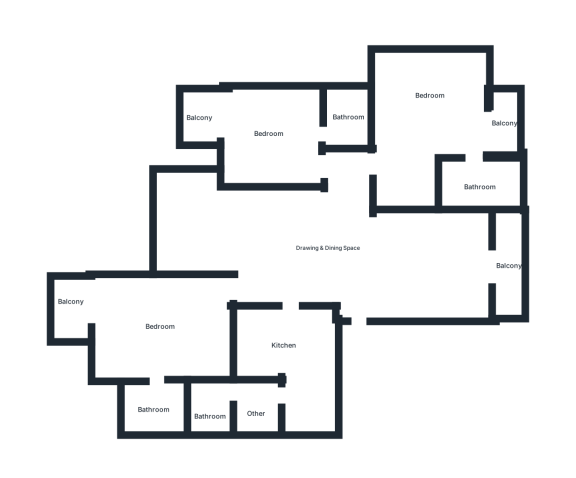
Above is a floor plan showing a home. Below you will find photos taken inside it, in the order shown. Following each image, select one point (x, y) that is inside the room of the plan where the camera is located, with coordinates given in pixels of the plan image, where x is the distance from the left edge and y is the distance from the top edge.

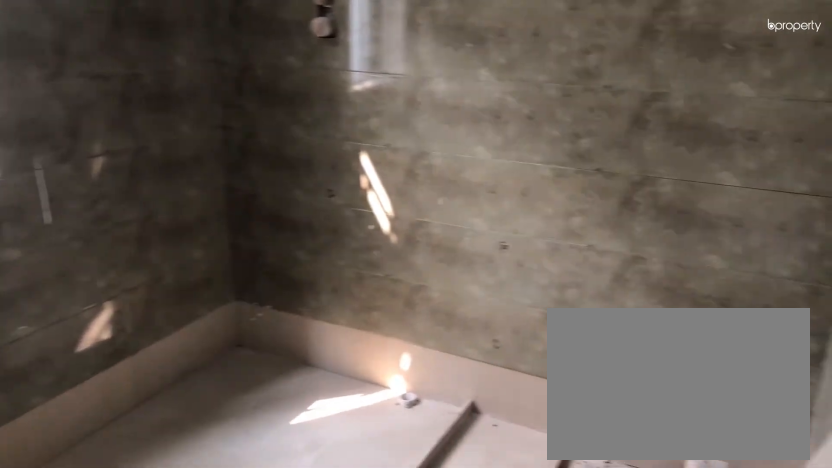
(163, 405)
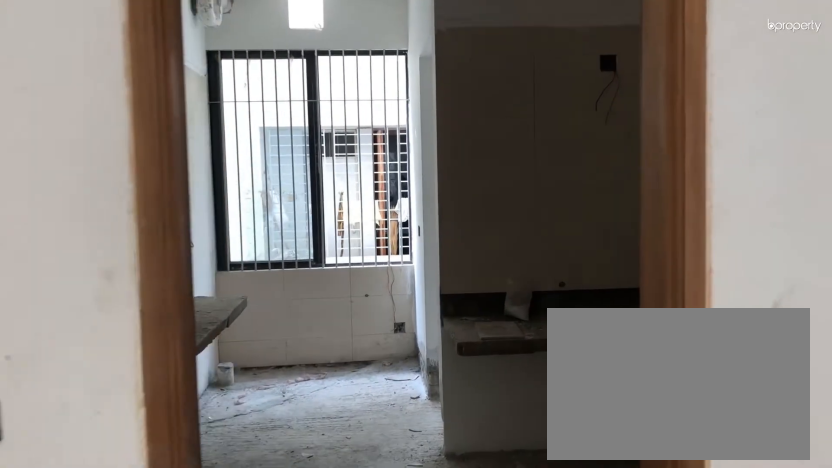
(290, 289)
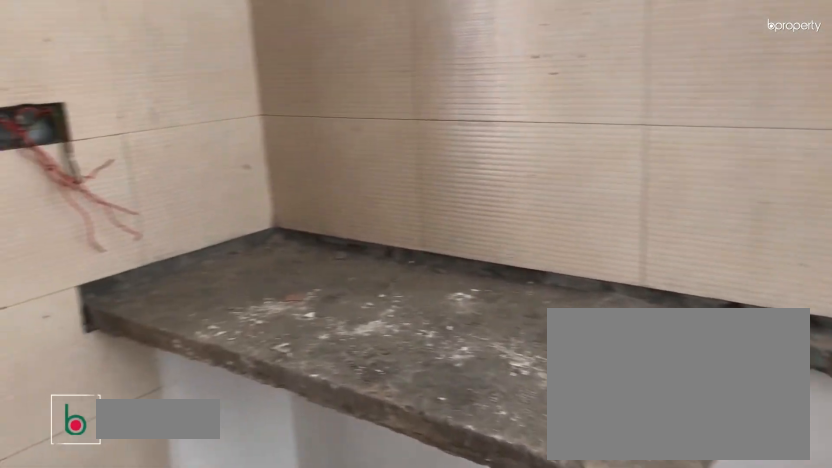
(289, 349)
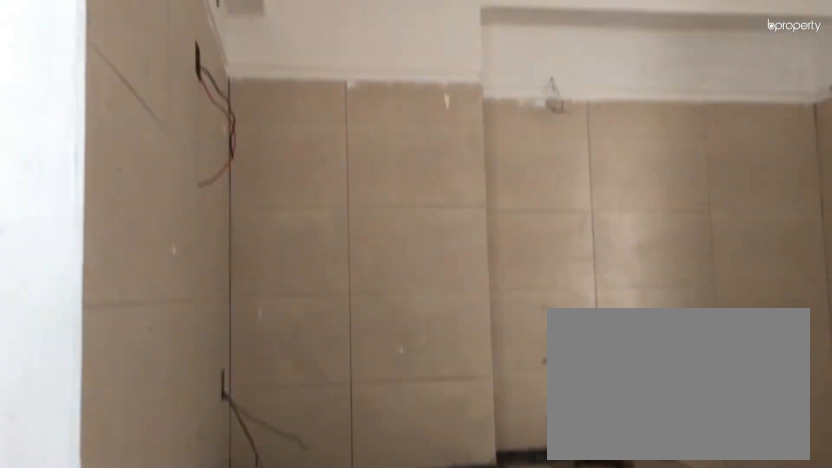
(289, 349)
